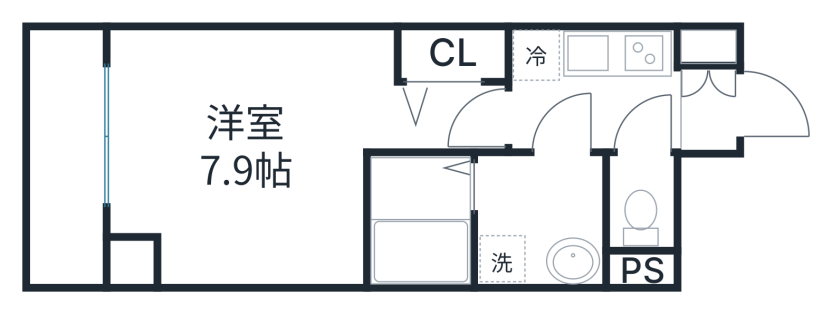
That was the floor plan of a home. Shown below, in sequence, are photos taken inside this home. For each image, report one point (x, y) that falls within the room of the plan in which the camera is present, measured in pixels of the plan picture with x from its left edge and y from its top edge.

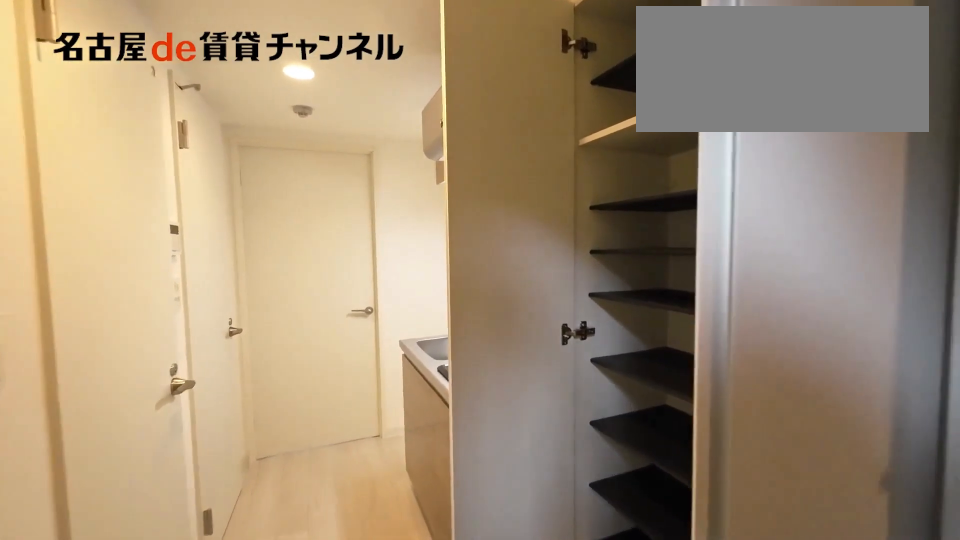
(708, 89)
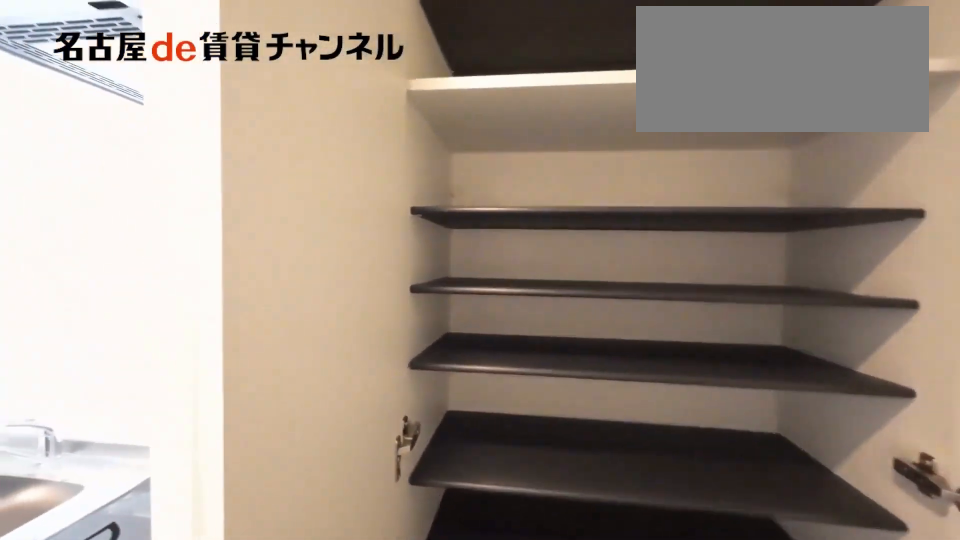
(708, 89)
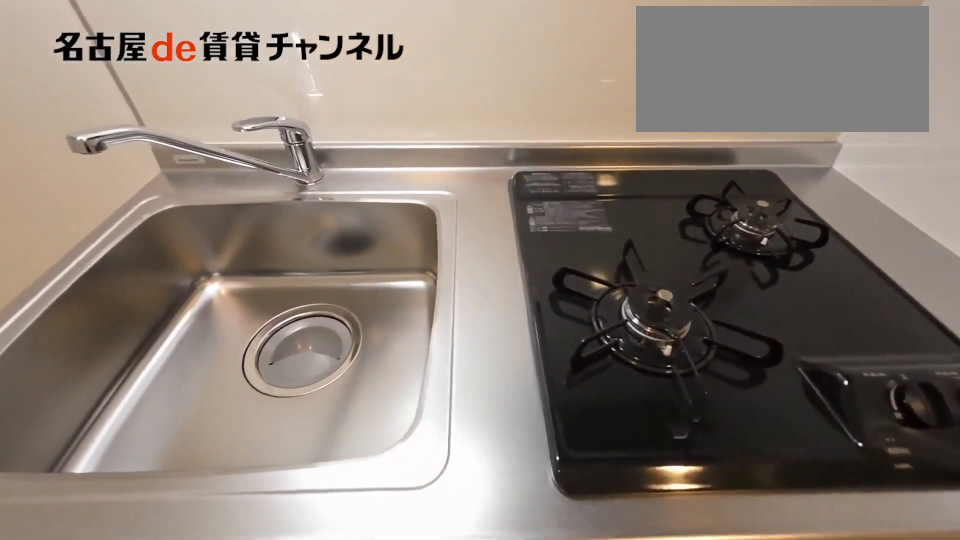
(593, 69)
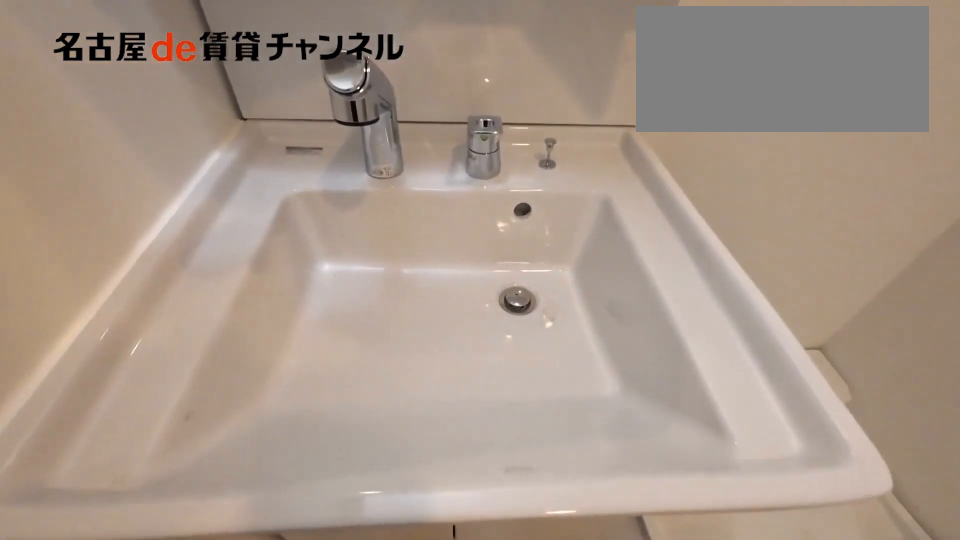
(539, 219)
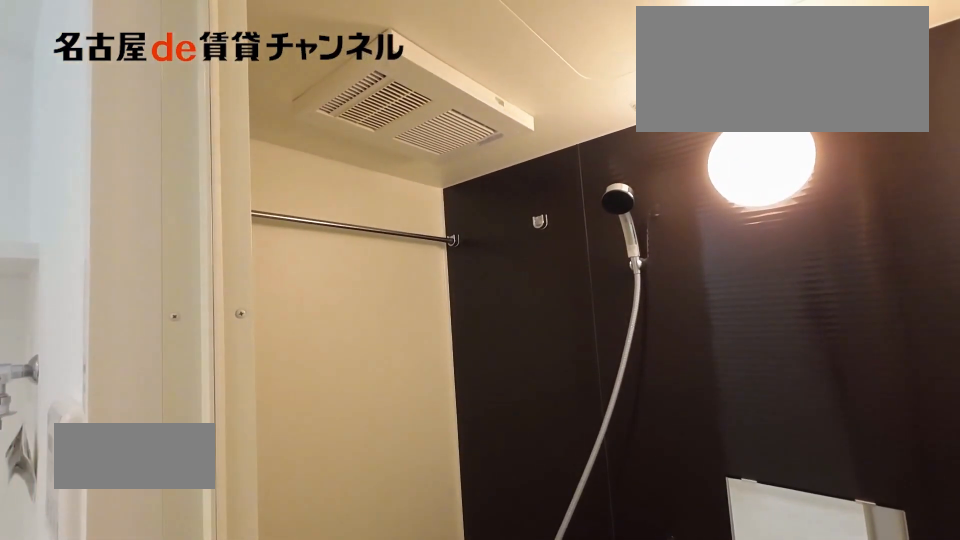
(421, 221)
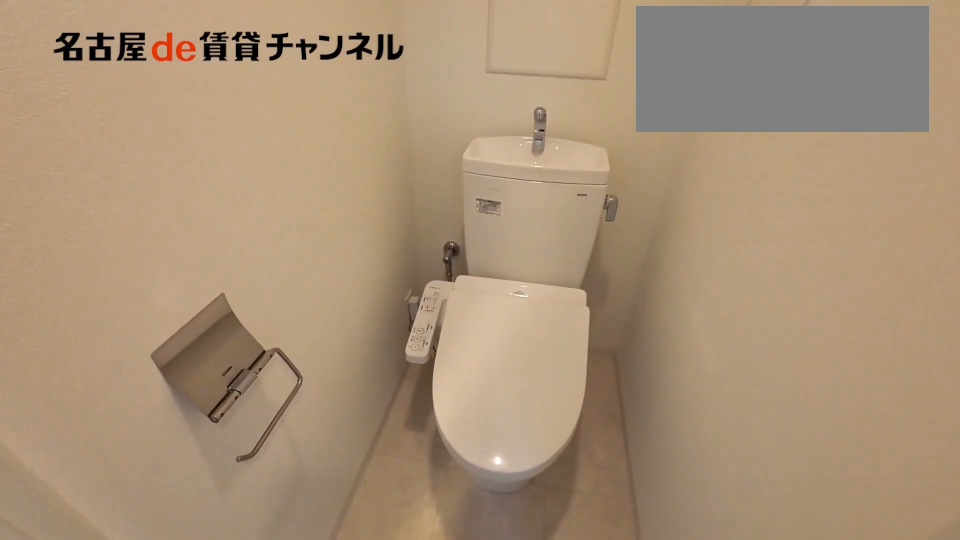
(640, 222)
